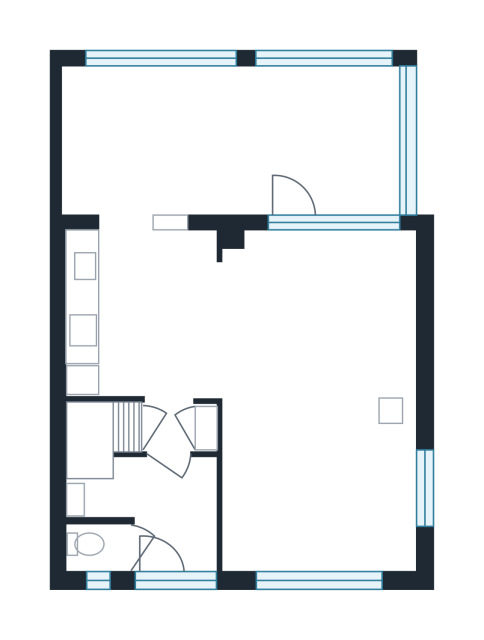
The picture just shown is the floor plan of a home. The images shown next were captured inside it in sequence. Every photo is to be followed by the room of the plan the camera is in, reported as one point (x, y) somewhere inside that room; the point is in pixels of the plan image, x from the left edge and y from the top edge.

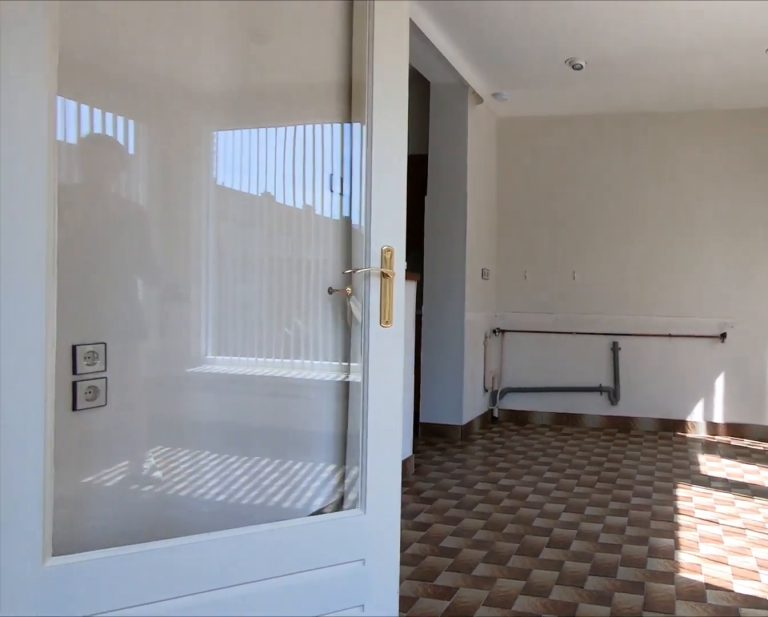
(229, 140)
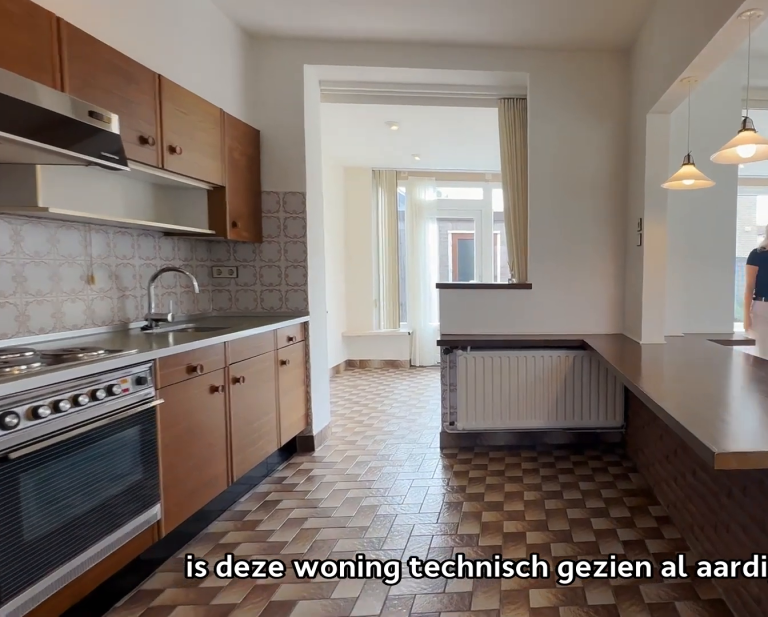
(317, 401)
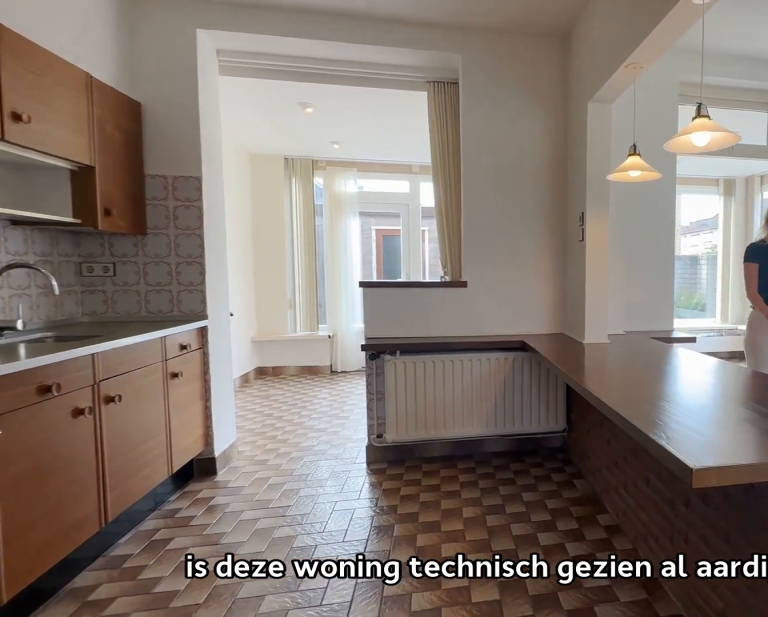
(317, 401)
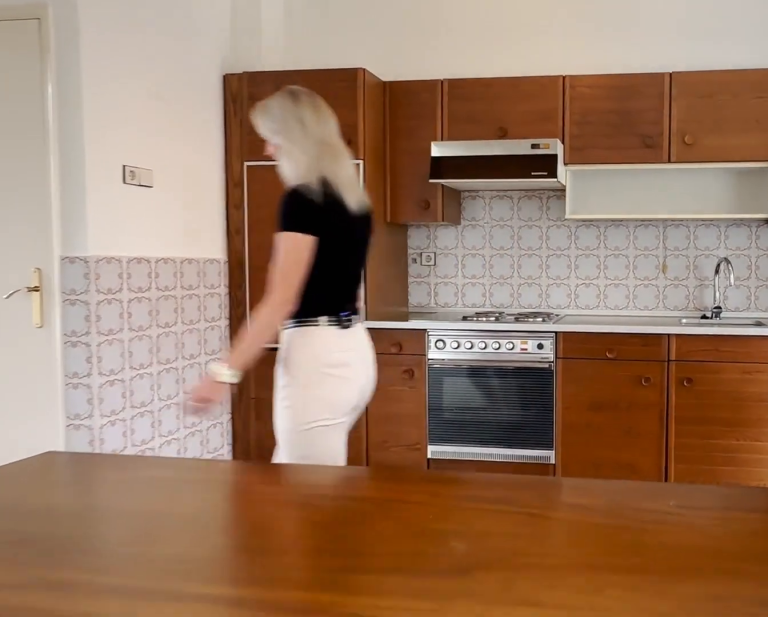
(159, 326)
